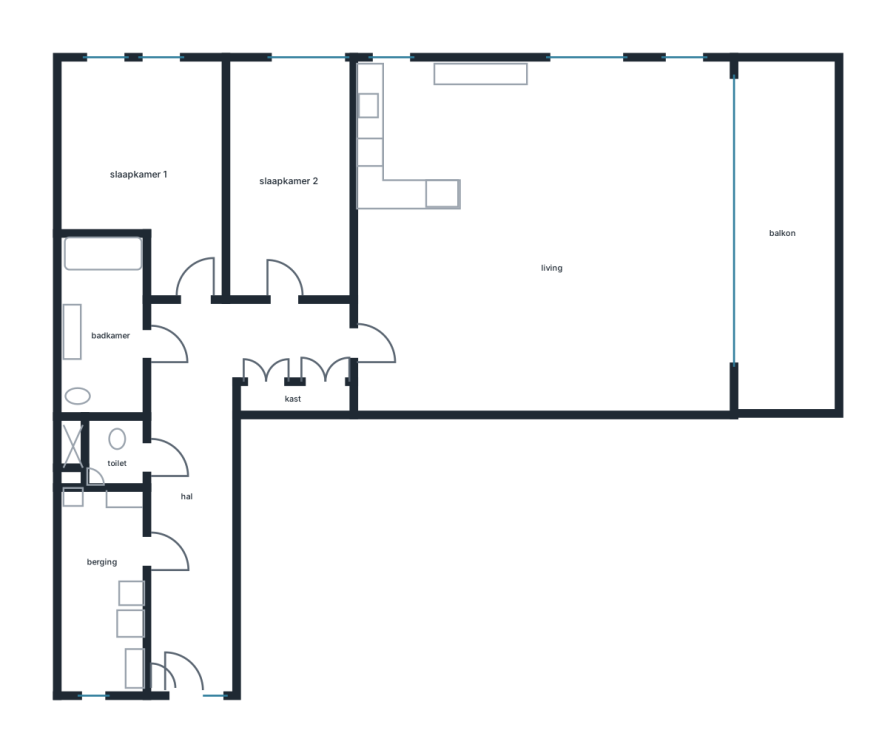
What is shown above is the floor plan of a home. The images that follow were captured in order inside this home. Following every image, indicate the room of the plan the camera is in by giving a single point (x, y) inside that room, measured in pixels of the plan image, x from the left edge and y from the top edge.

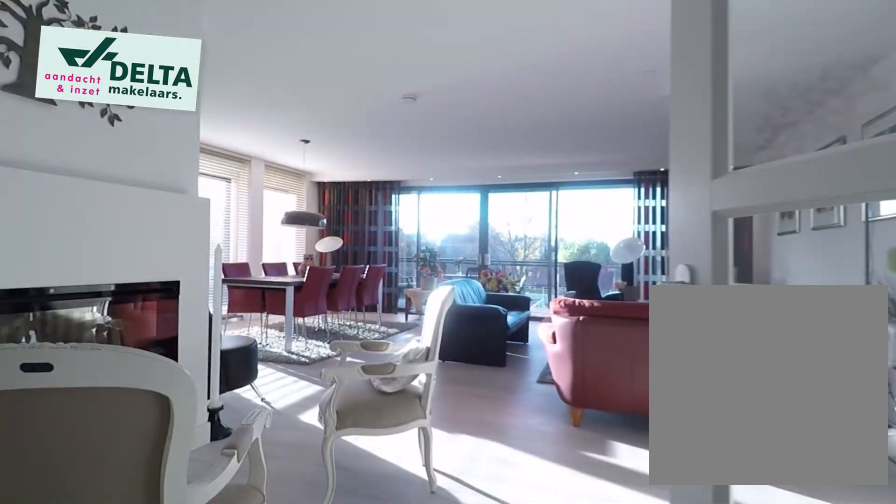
(544, 235)
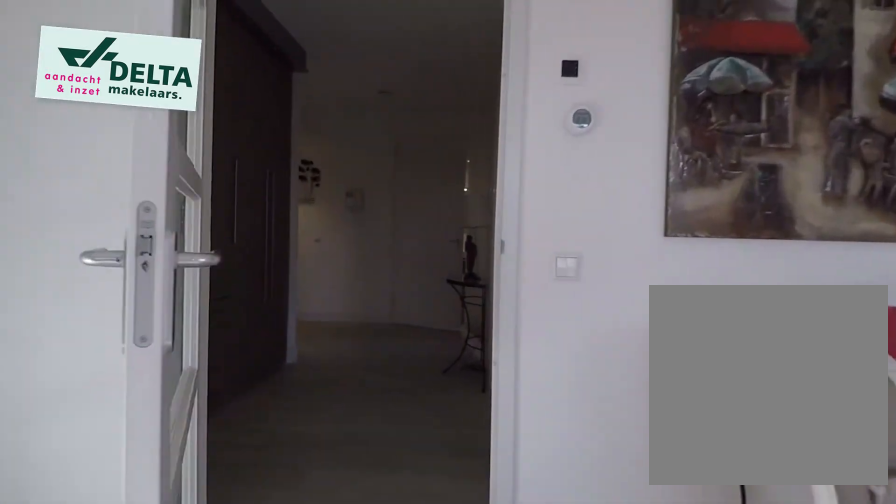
(544, 235)
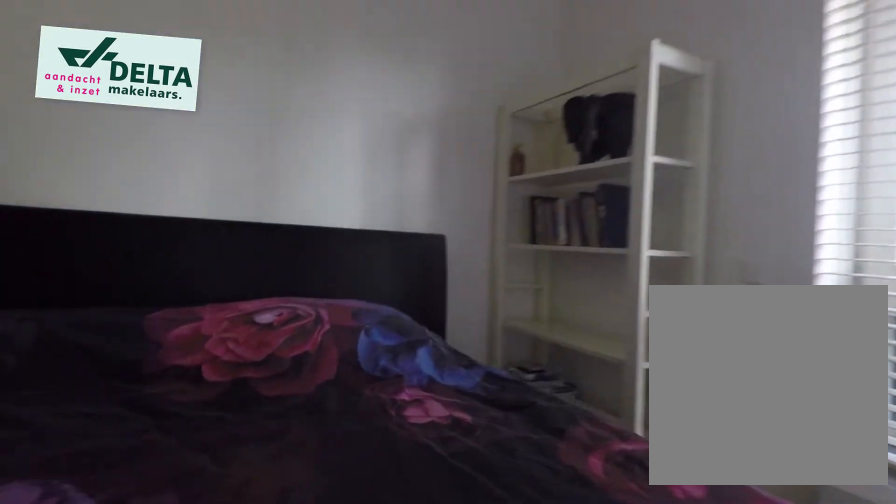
(140, 179)
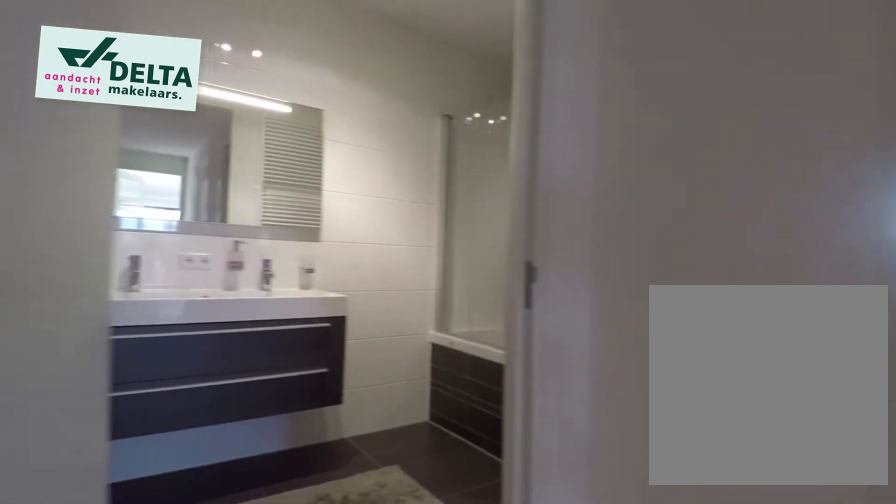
(207, 464)
